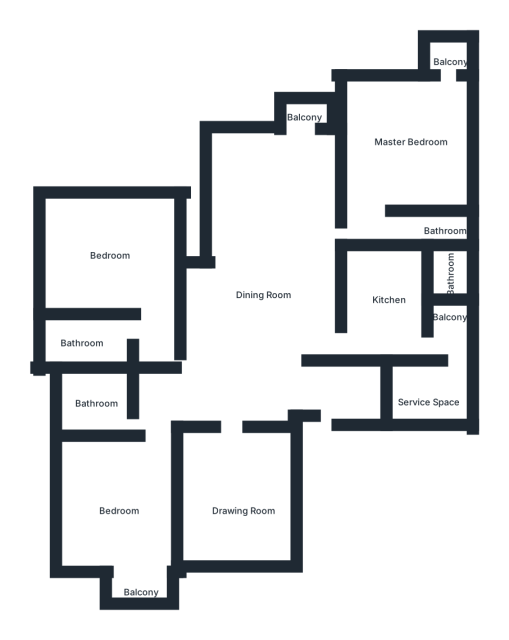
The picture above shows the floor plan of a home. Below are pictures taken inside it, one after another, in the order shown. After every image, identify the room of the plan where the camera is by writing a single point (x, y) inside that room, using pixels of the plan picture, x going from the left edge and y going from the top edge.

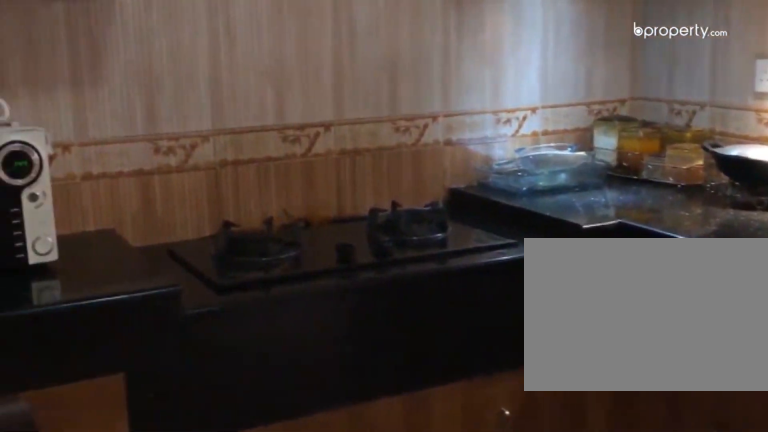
(383, 305)
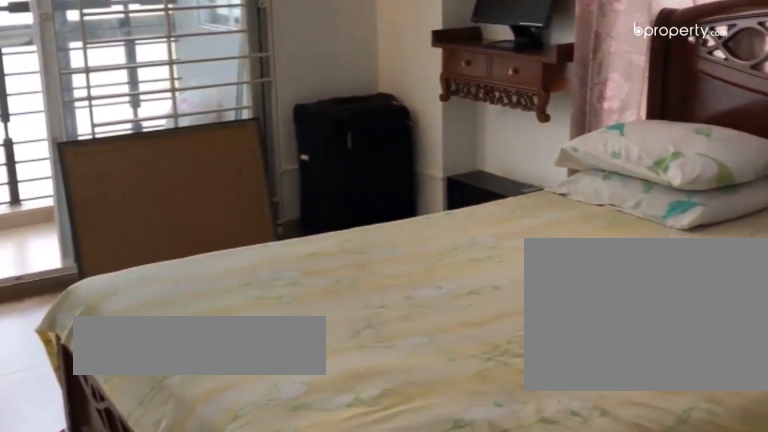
(117, 508)
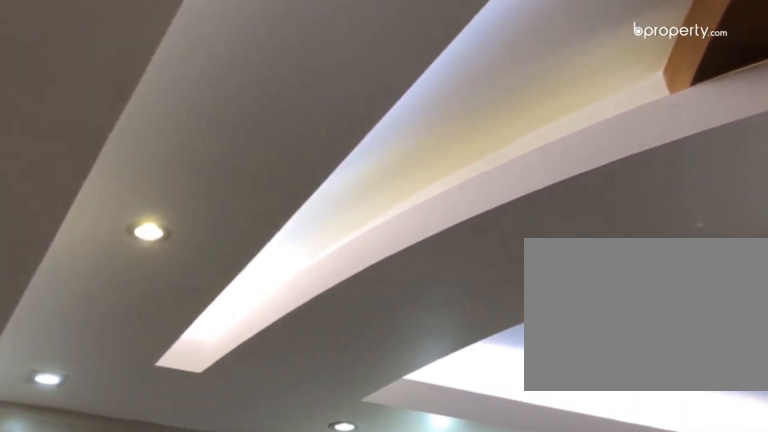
(284, 217)
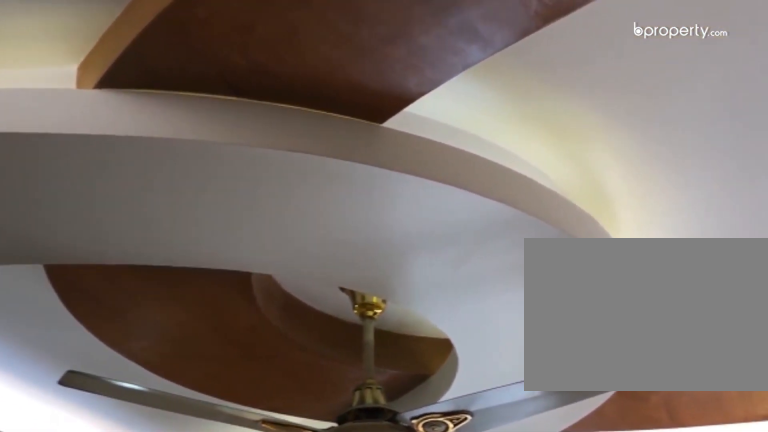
(284, 217)
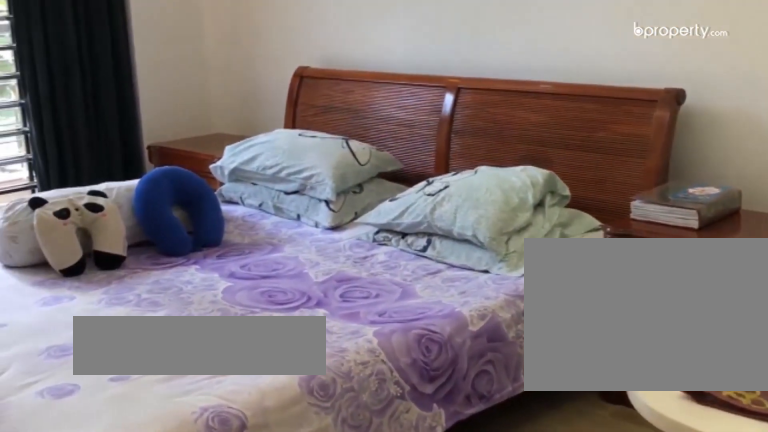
(388, 154)
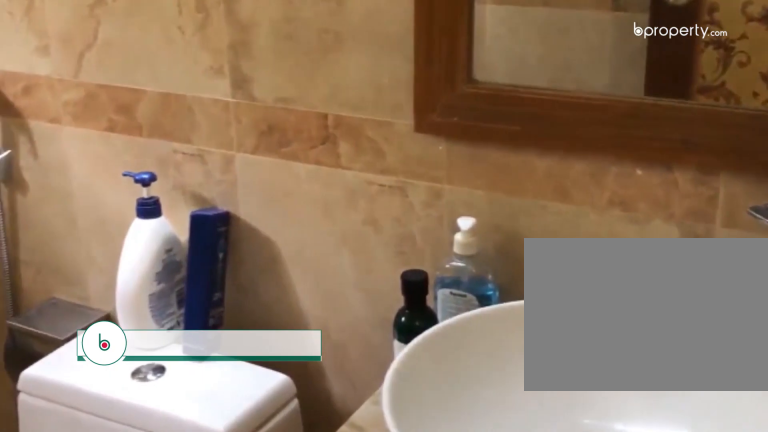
(423, 229)
